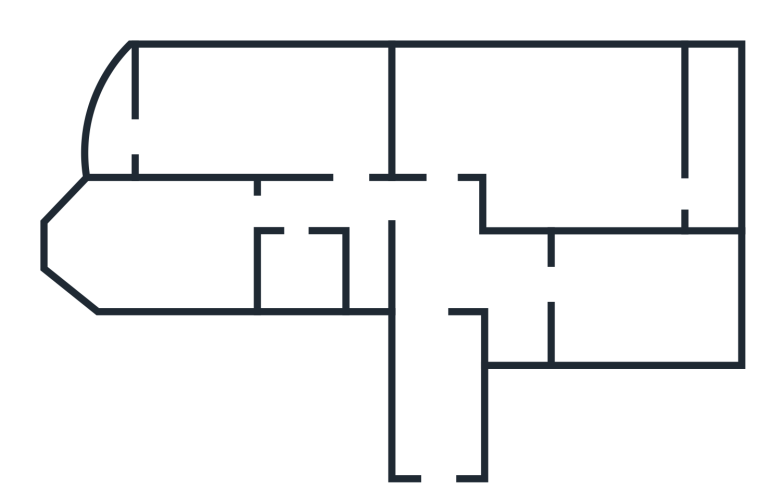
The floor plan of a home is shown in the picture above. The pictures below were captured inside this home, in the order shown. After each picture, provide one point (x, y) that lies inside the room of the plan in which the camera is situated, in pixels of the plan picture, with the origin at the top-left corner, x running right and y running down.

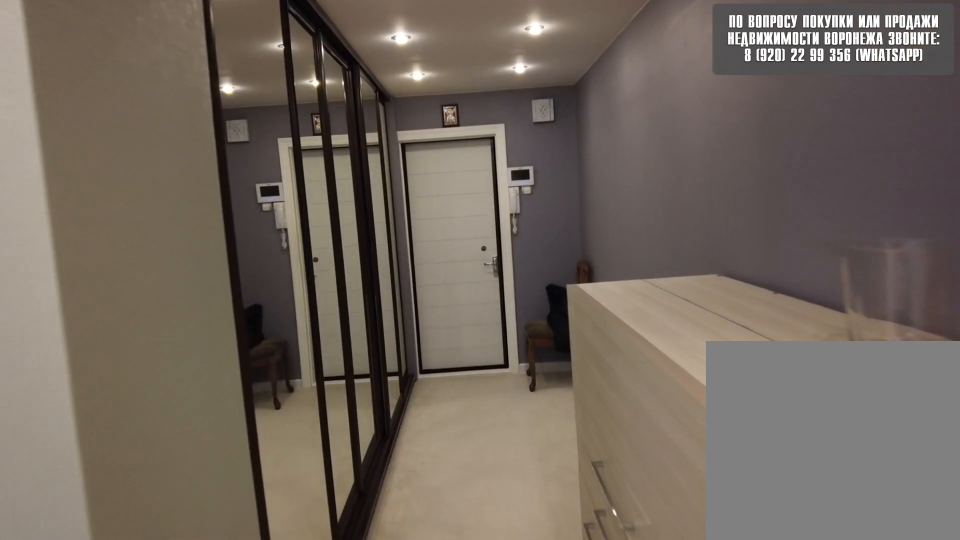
(443, 455)
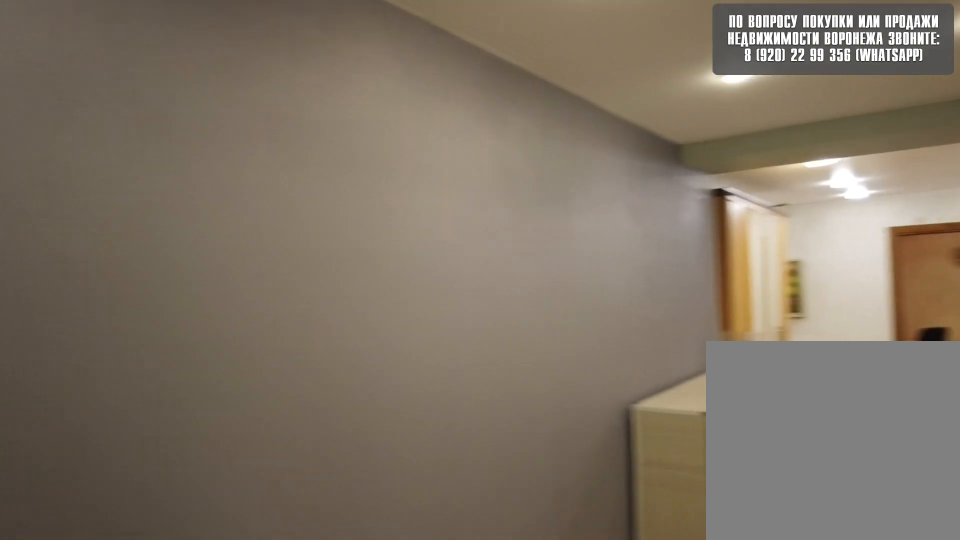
(443, 455)
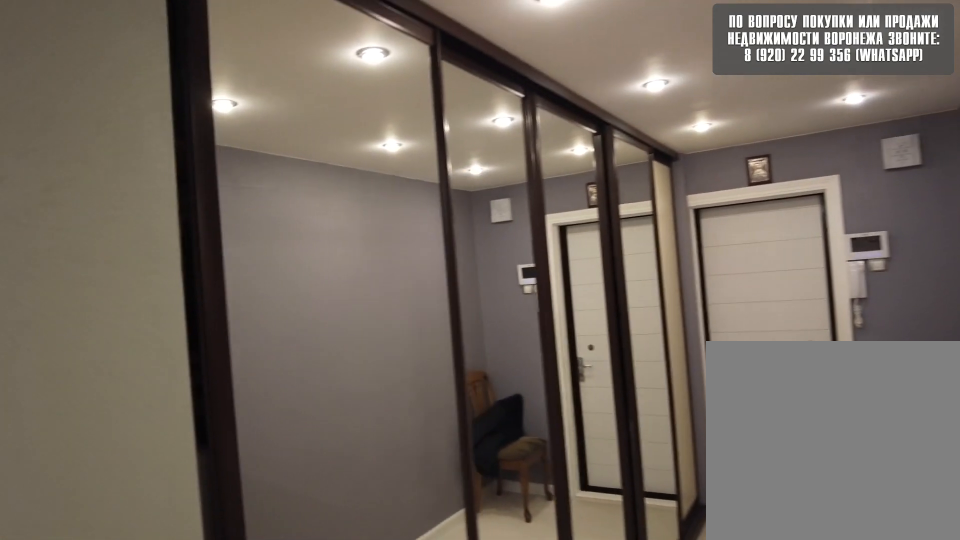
(443, 280)
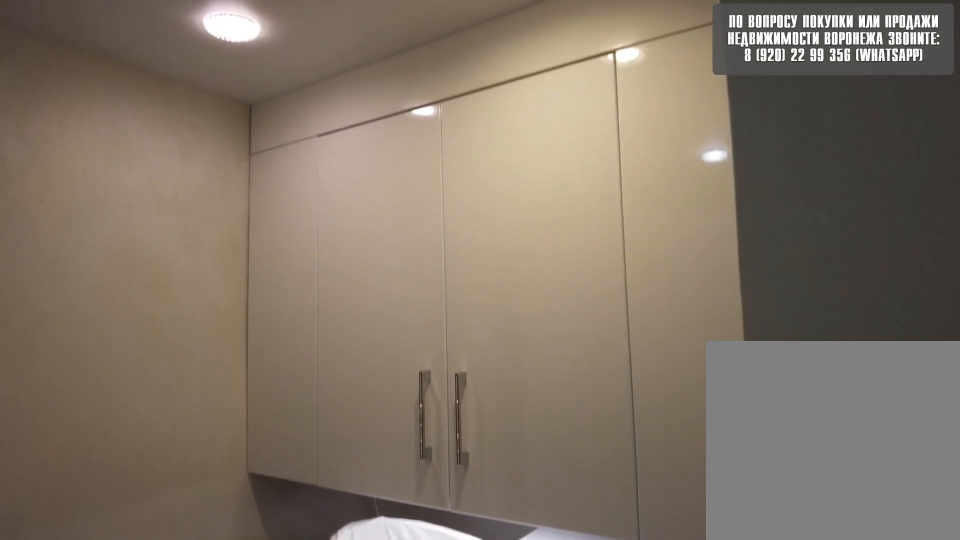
(525, 287)
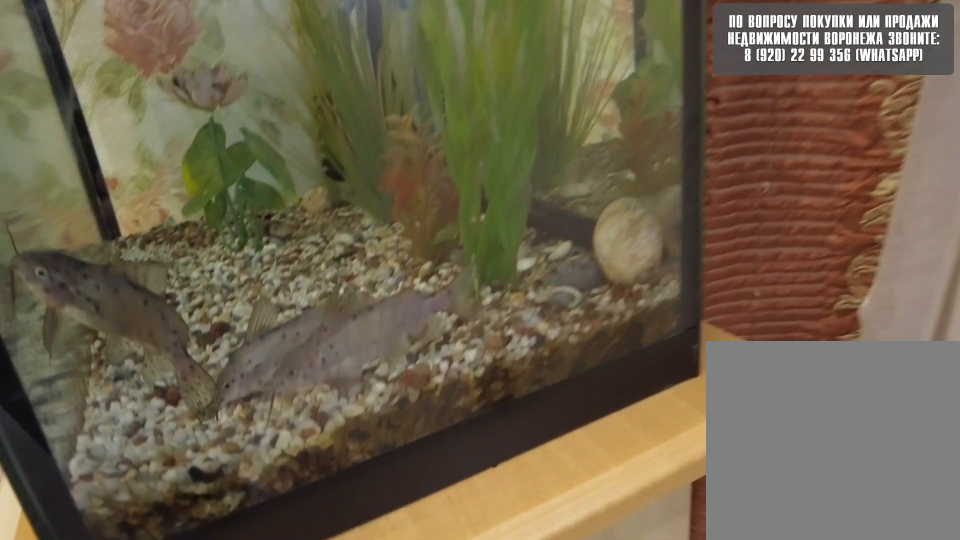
(614, 299)
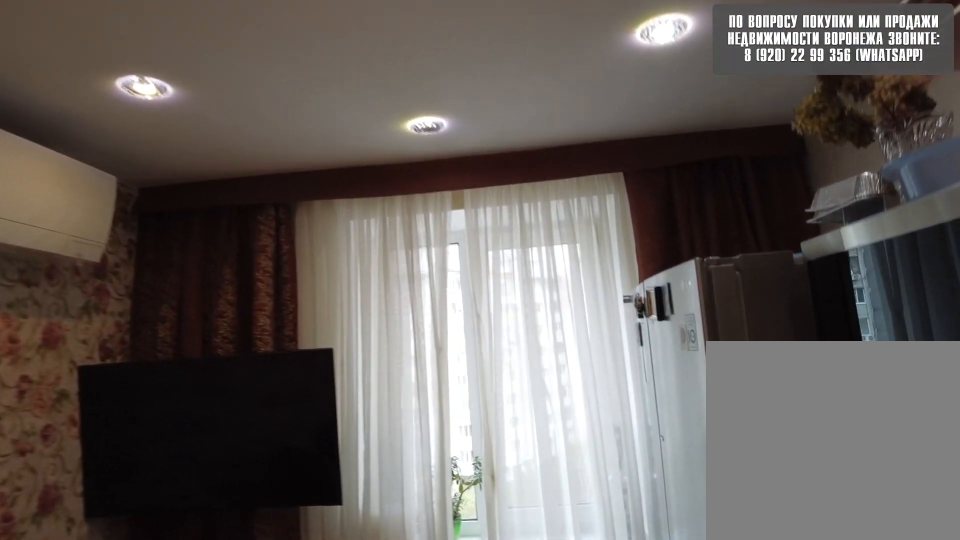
(614, 299)
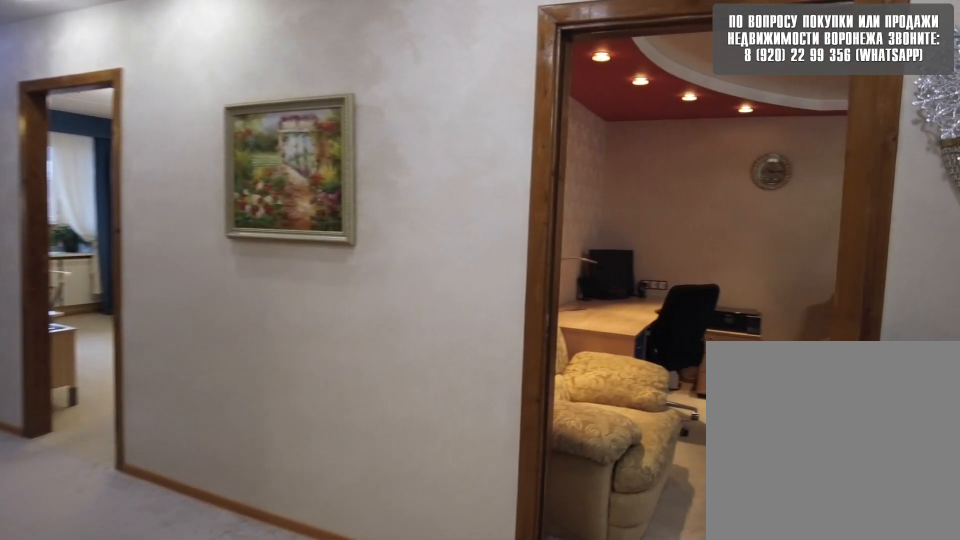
(451, 274)
